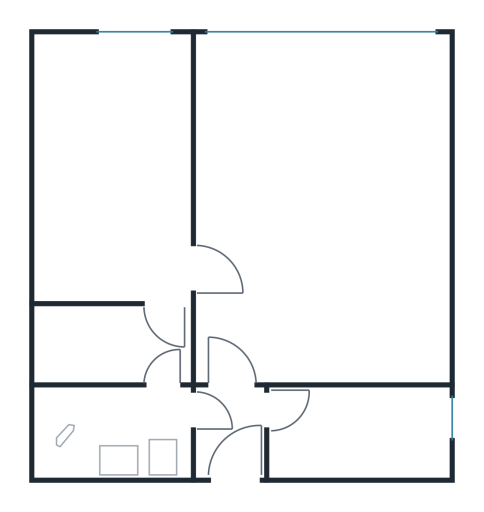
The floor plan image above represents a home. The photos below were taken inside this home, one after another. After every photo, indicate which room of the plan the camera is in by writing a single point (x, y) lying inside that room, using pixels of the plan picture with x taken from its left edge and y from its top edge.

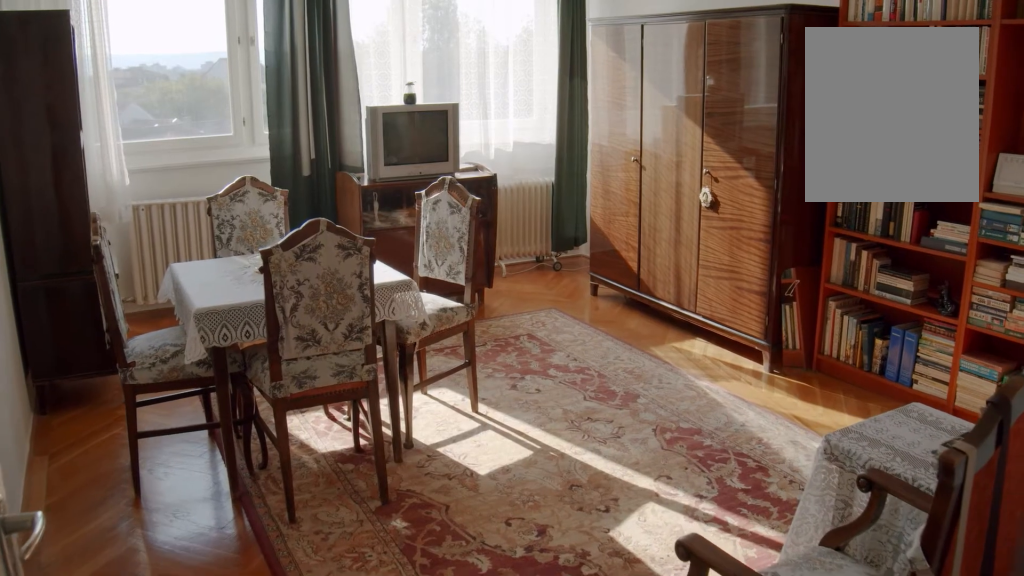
(306, 219)
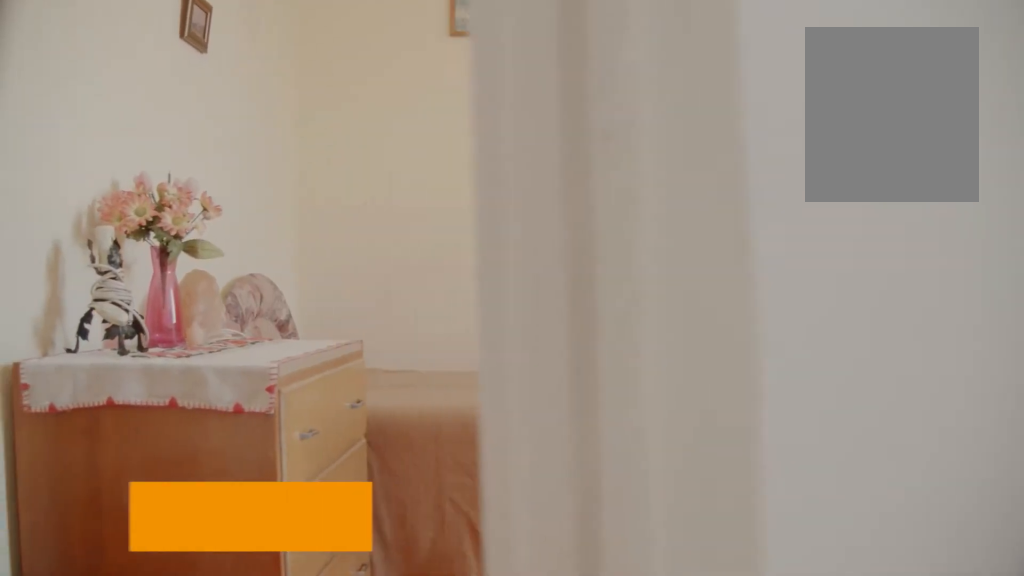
(135, 243)
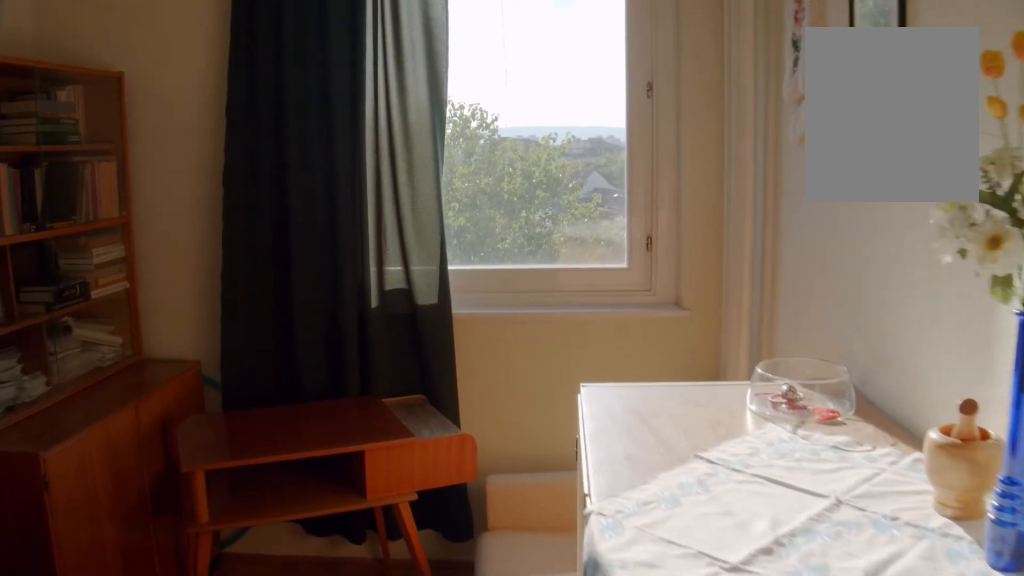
(136, 243)
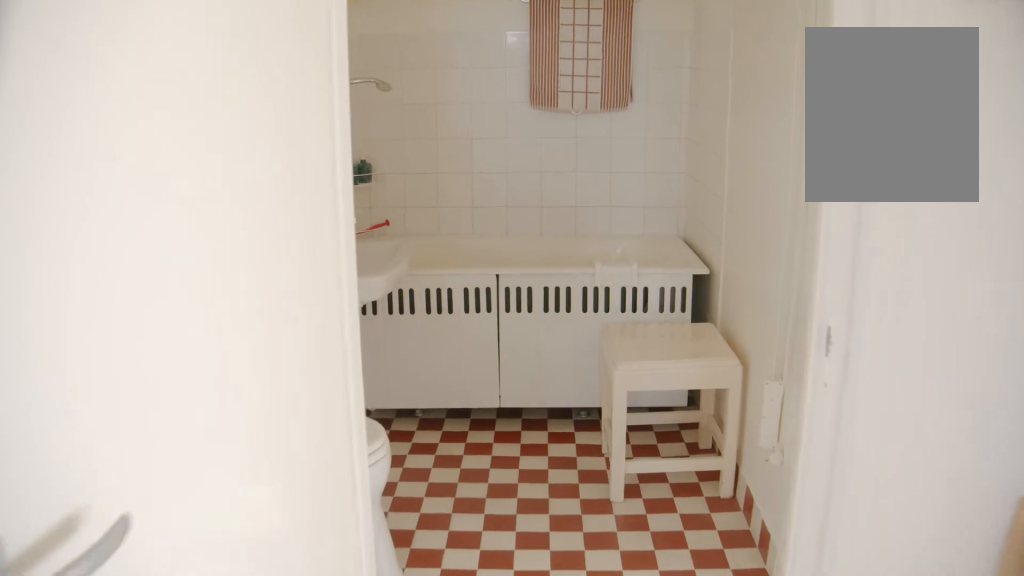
(107, 430)
